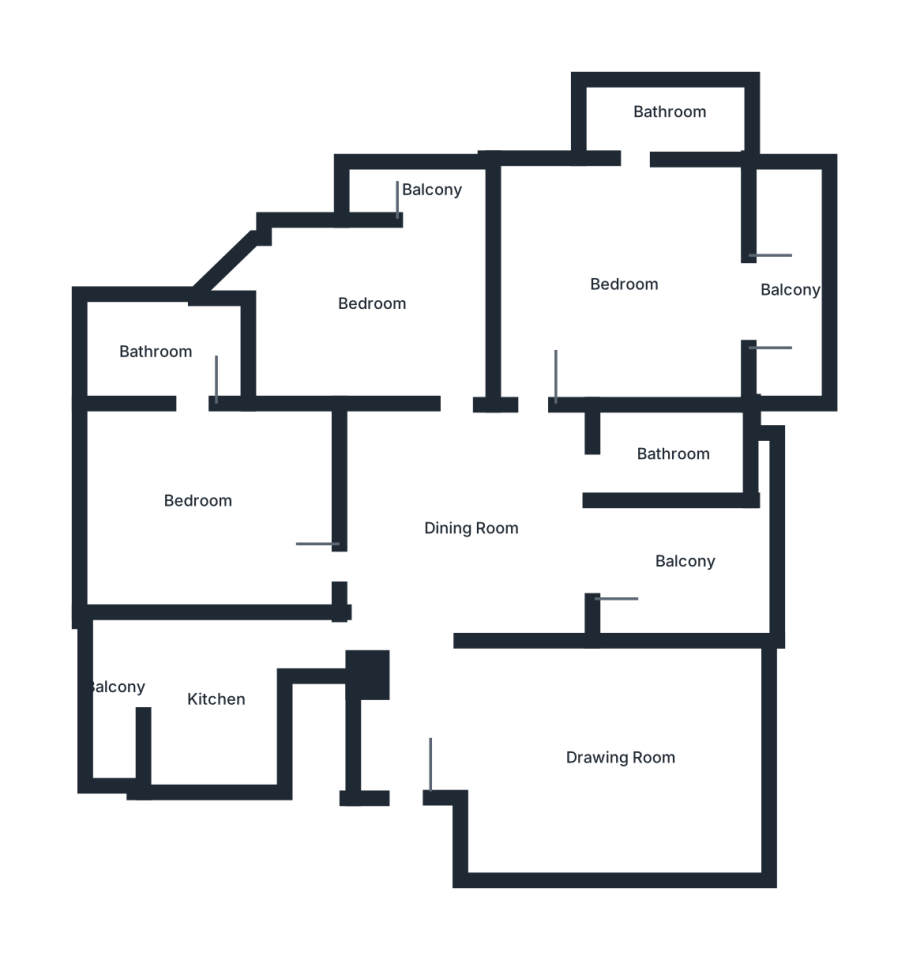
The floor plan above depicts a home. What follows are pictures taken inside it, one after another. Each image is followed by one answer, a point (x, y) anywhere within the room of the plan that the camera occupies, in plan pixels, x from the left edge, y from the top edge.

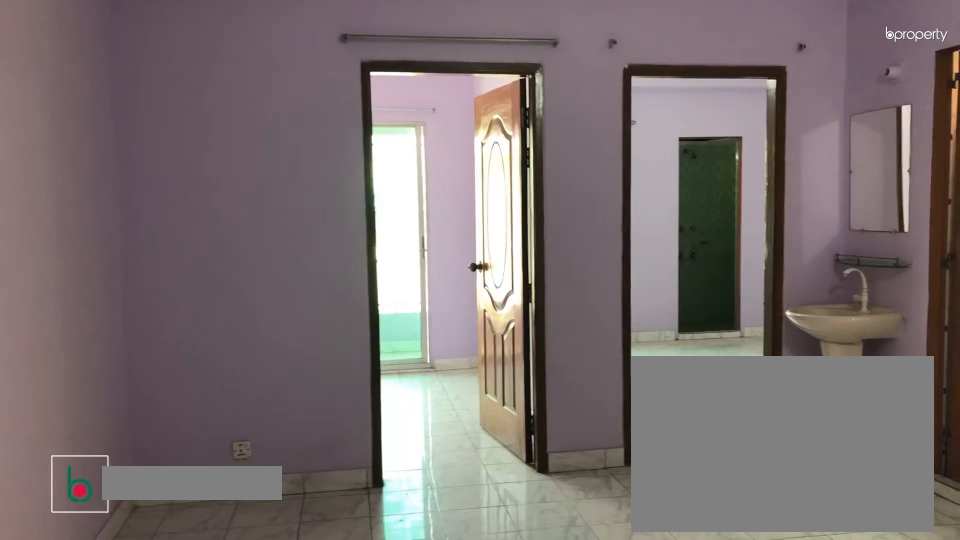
(474, 531)
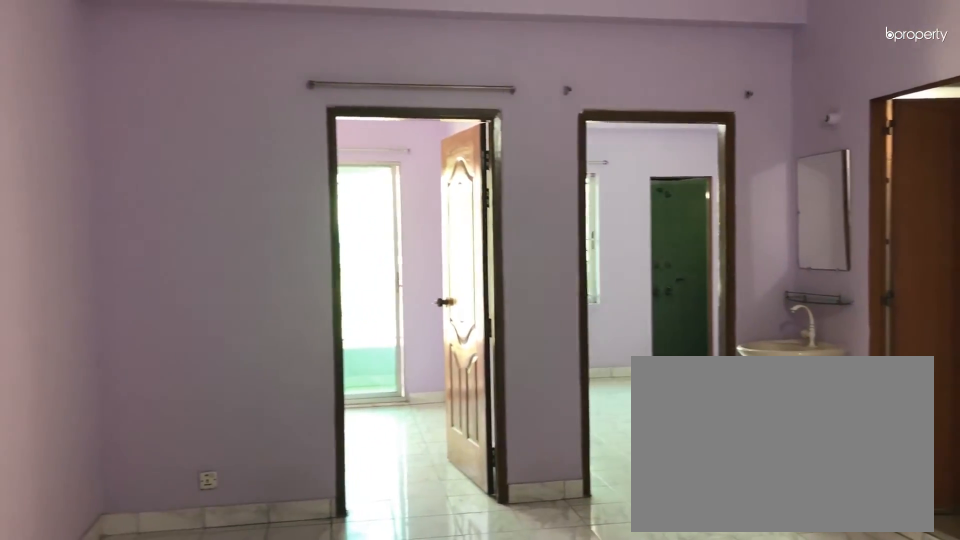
(473, 532)
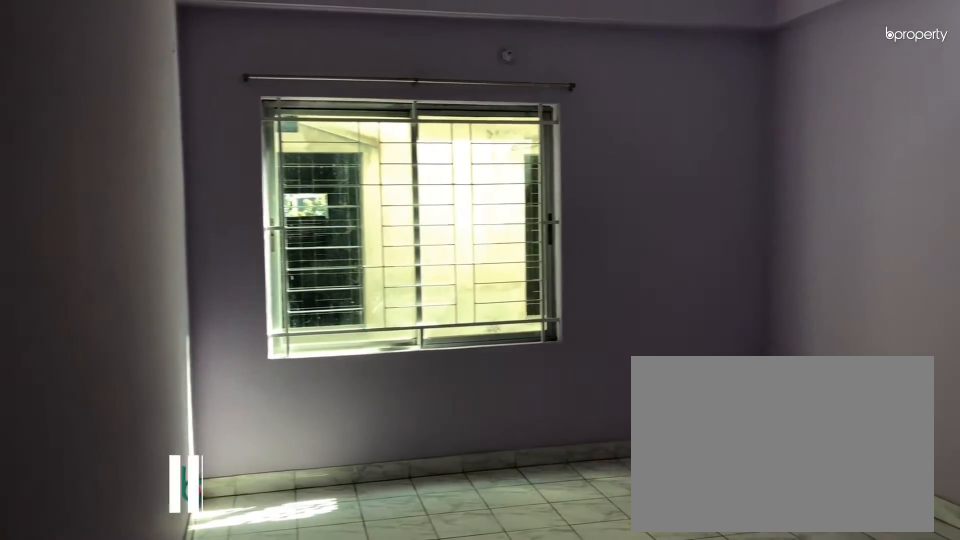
(618, 764)
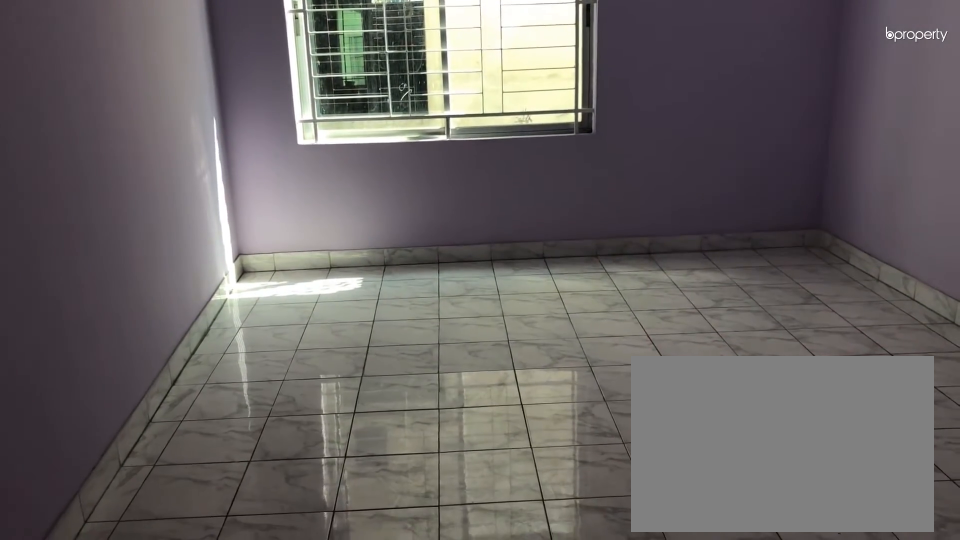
(618, 764)
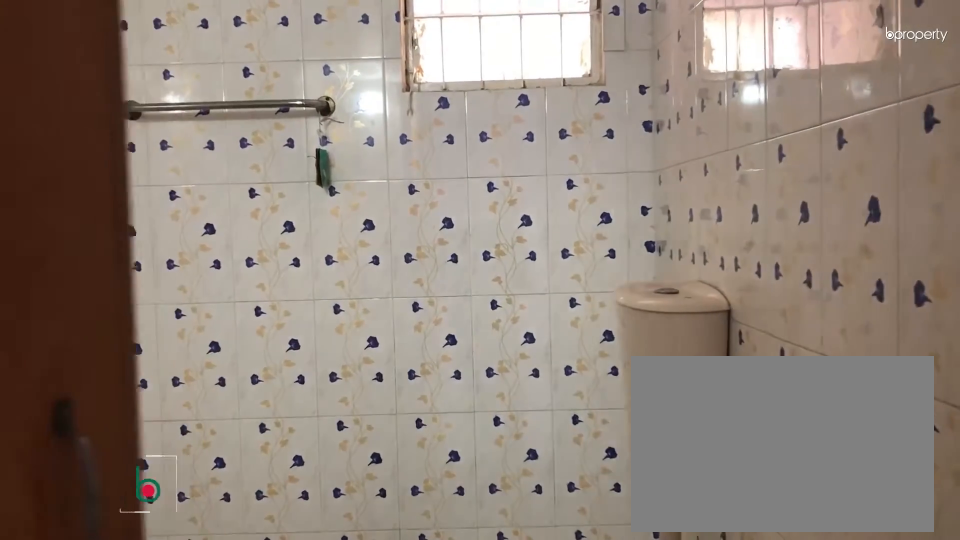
(668, 456)
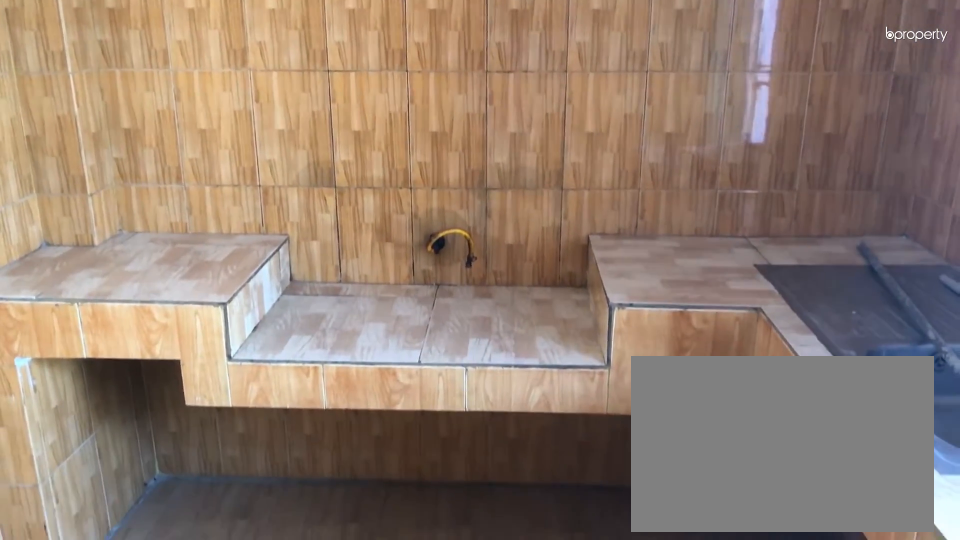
(210, 707)
